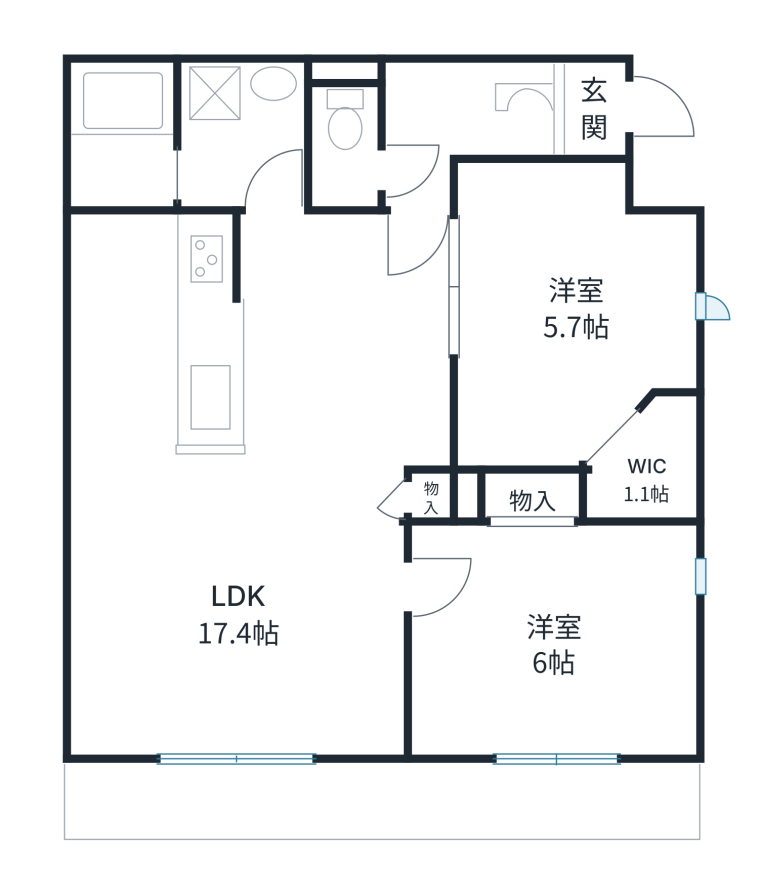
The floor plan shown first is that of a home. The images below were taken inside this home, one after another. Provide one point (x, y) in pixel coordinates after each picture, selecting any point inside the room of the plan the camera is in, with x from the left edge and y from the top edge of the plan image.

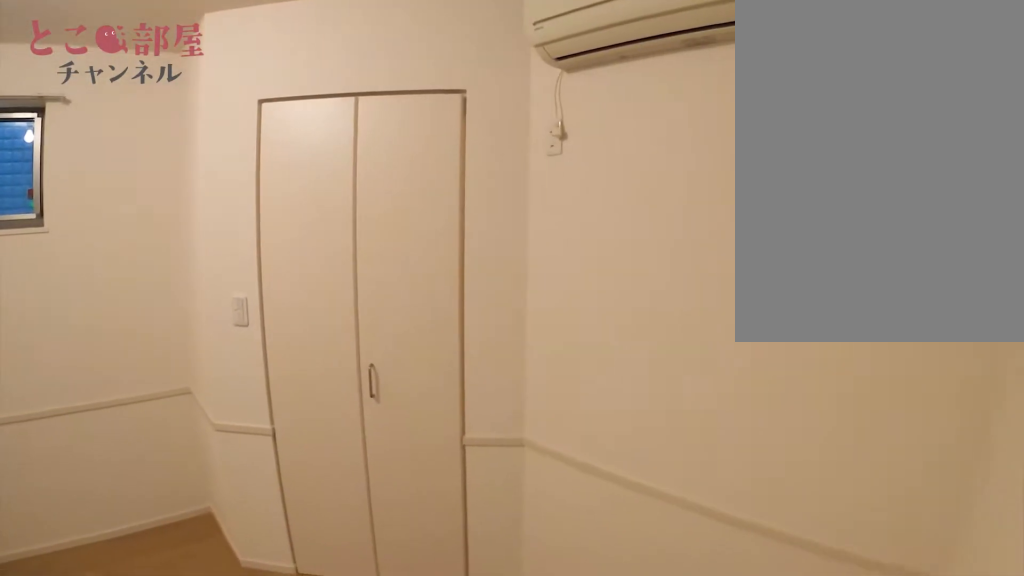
(580, 381)
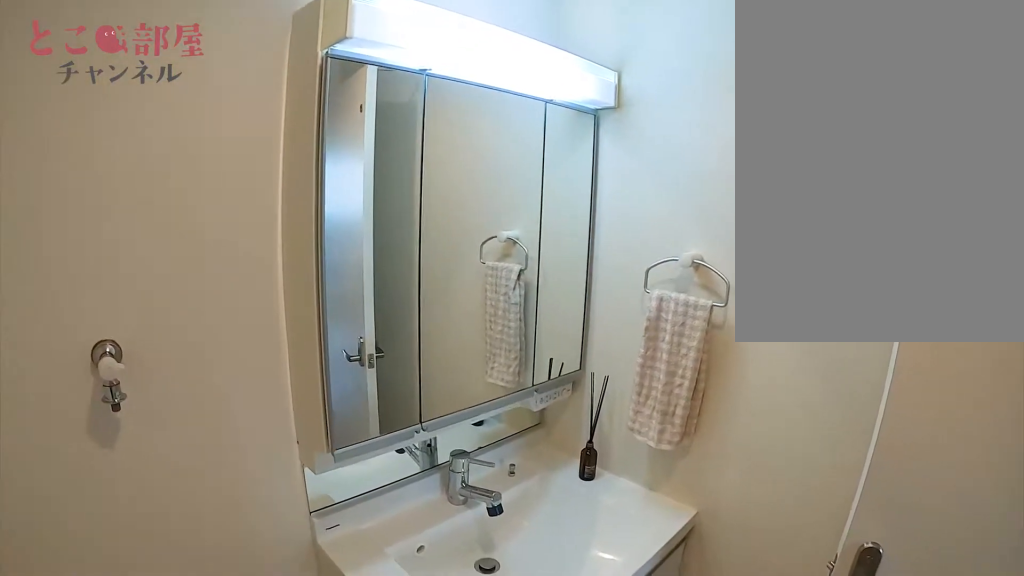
(220, 166)
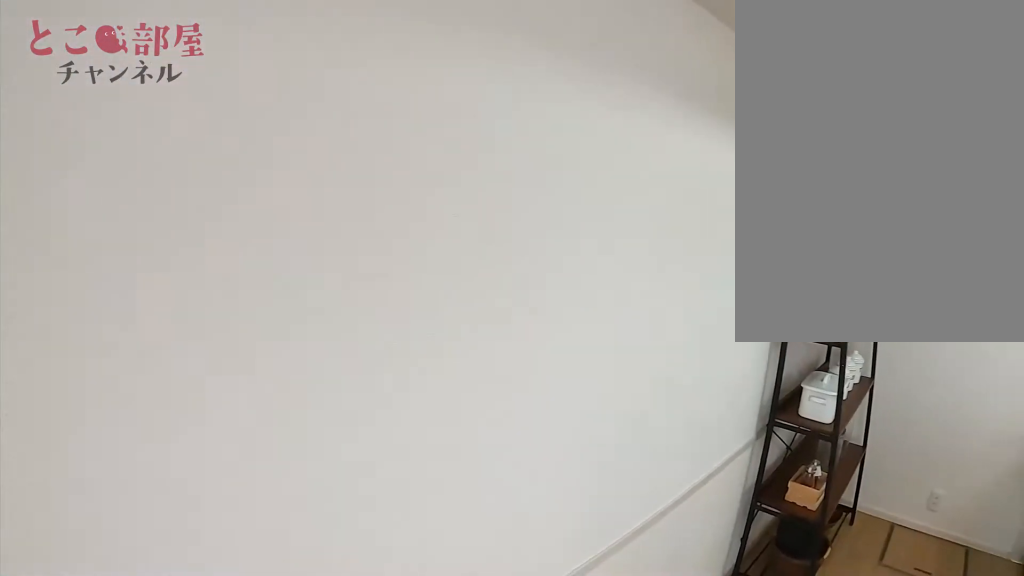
(232, 689)
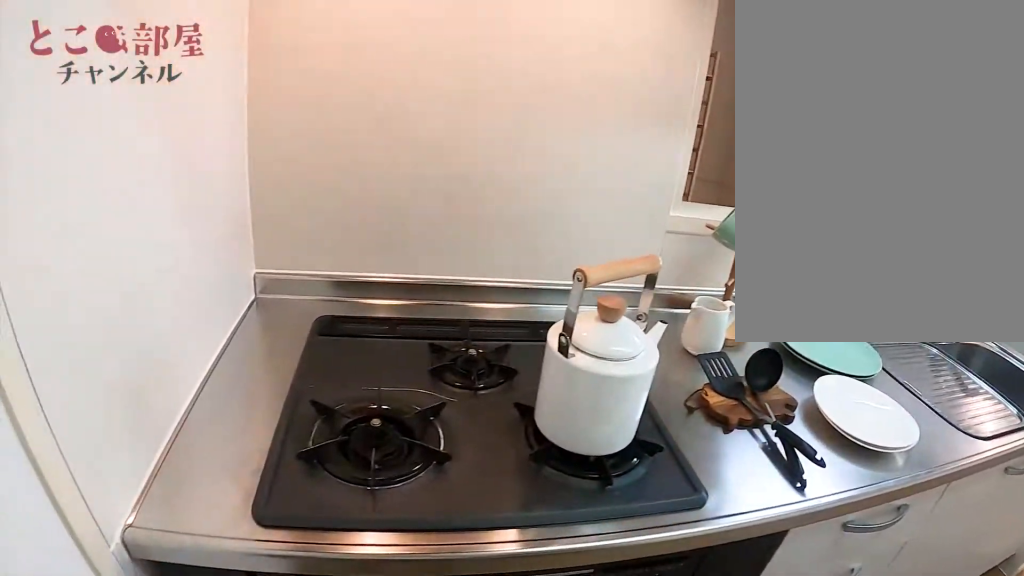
(232, 689)
